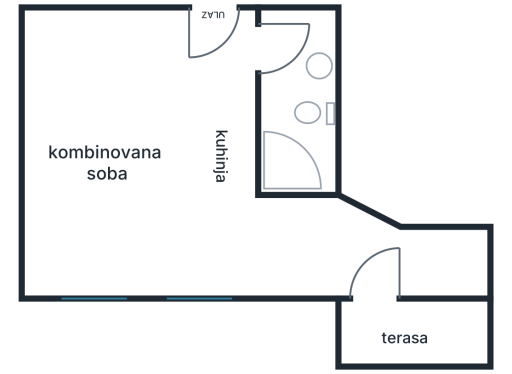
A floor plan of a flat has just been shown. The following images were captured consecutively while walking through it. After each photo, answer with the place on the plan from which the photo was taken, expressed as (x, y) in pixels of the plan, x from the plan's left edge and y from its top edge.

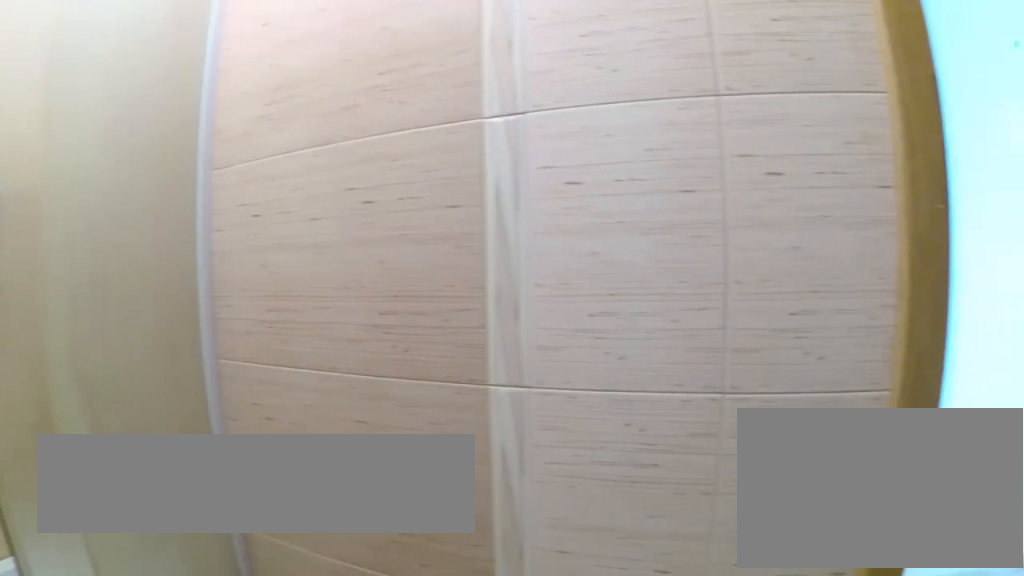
(311, 70)
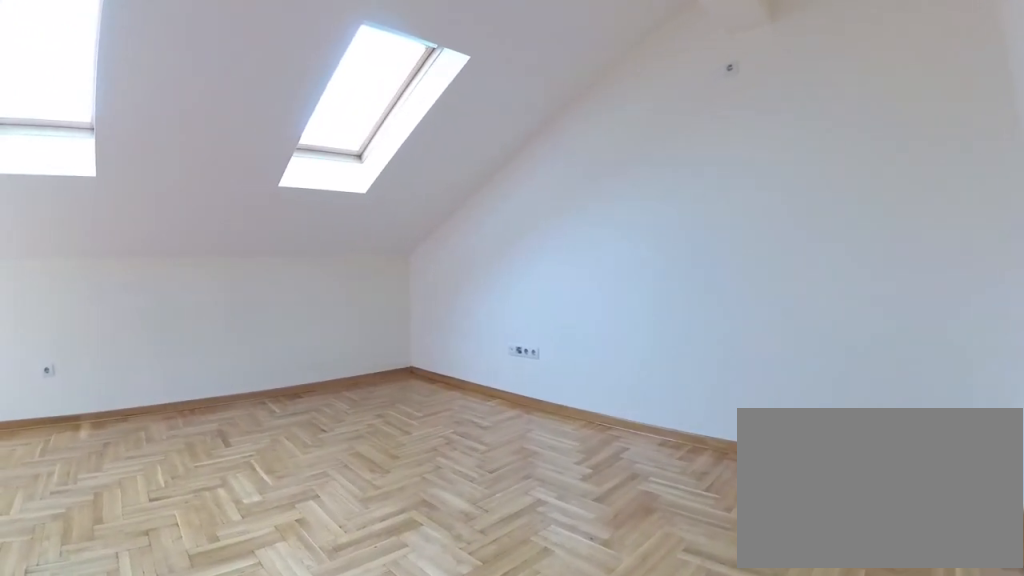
(175, 50)
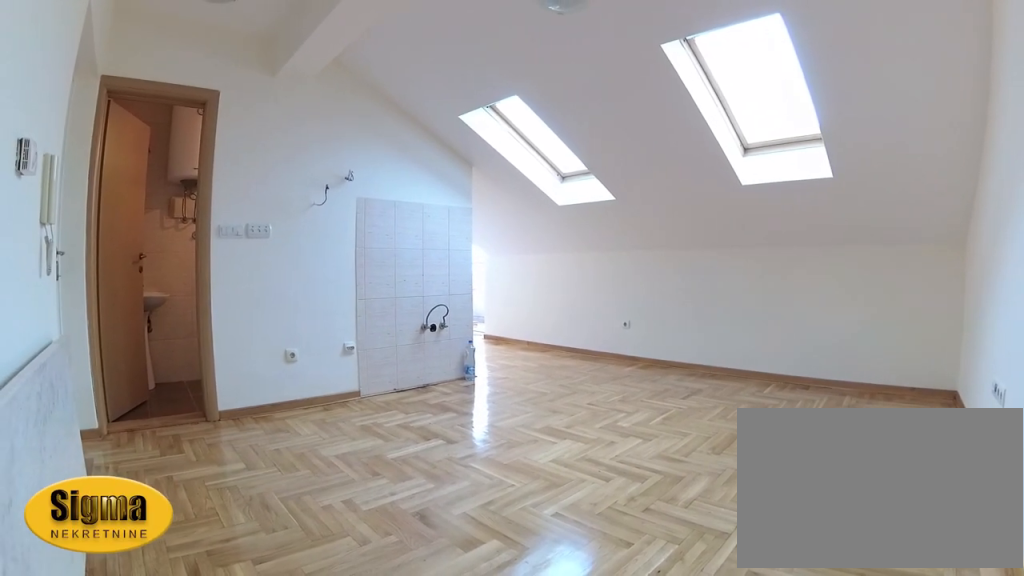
(68, 41)
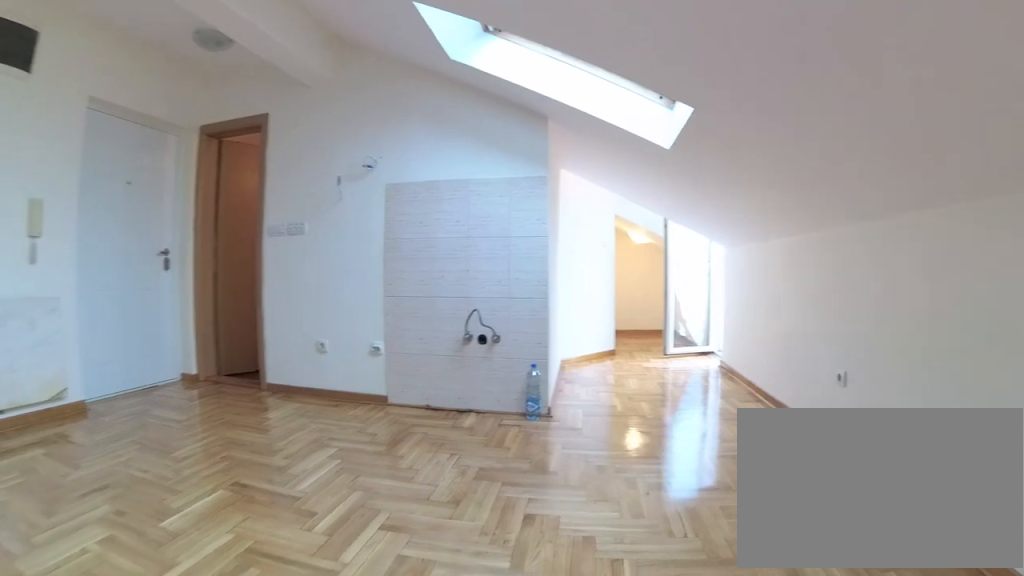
(59, 210)
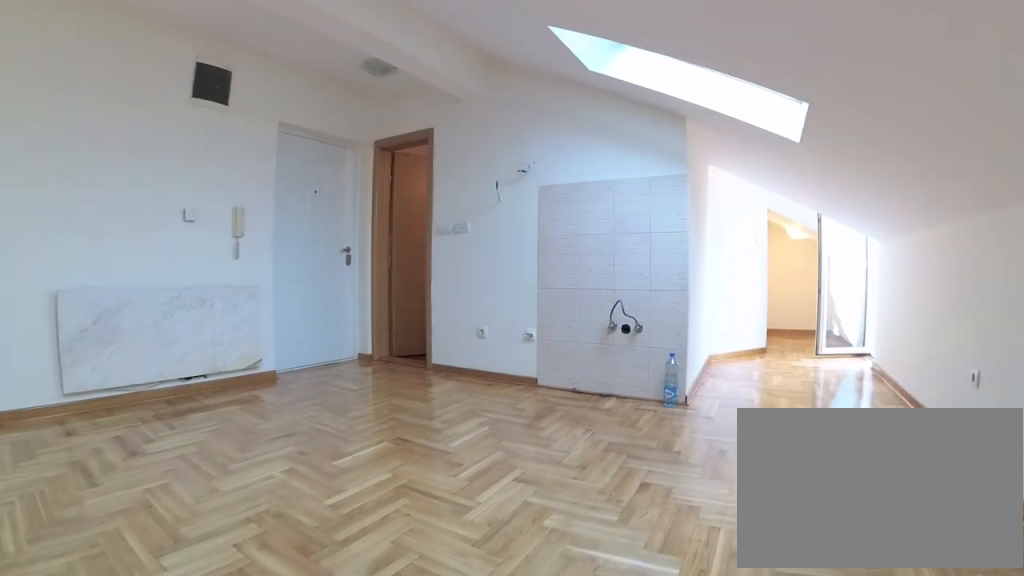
(59, 219)
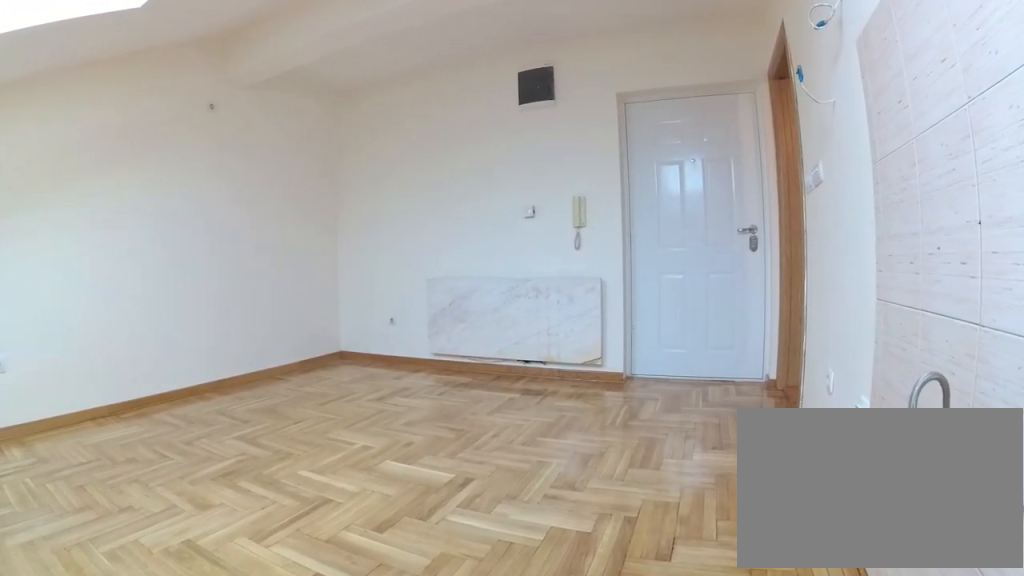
(230, 220)
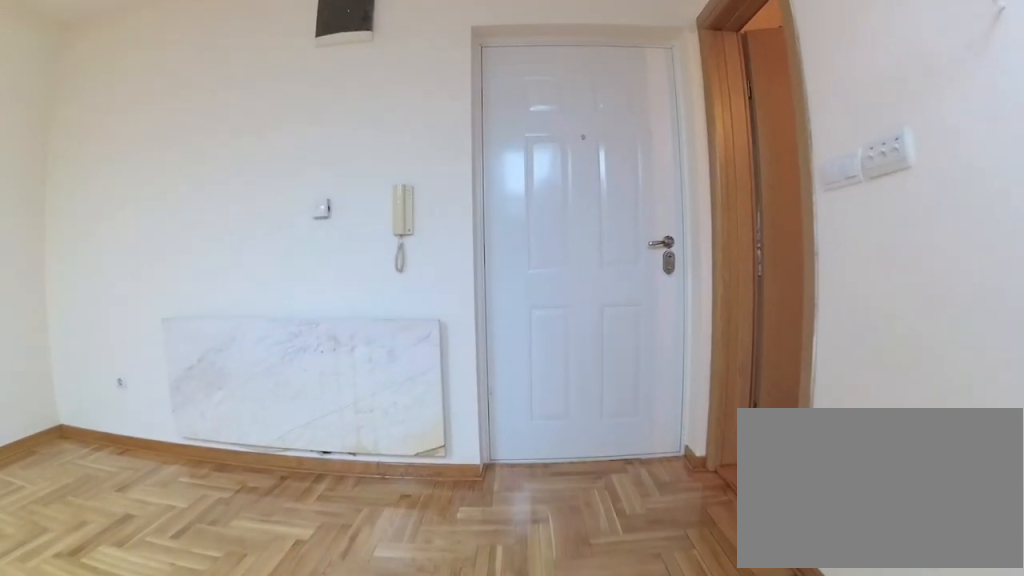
(230, 181)
